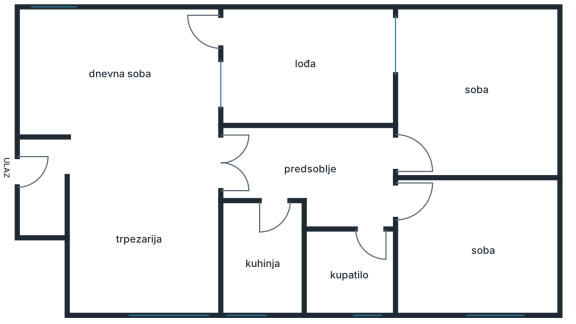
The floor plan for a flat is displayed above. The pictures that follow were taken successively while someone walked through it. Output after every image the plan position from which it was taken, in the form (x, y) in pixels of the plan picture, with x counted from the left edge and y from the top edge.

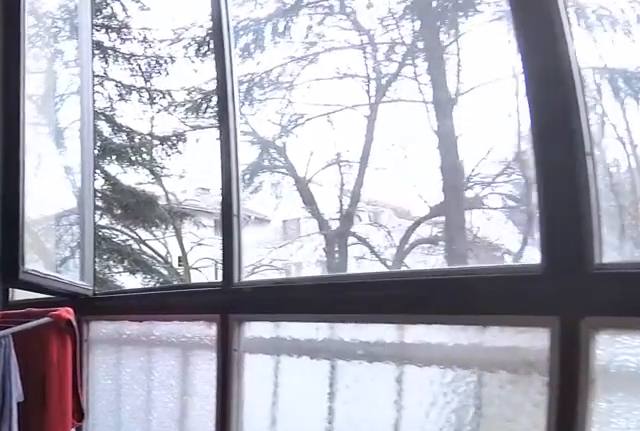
(341, 56)
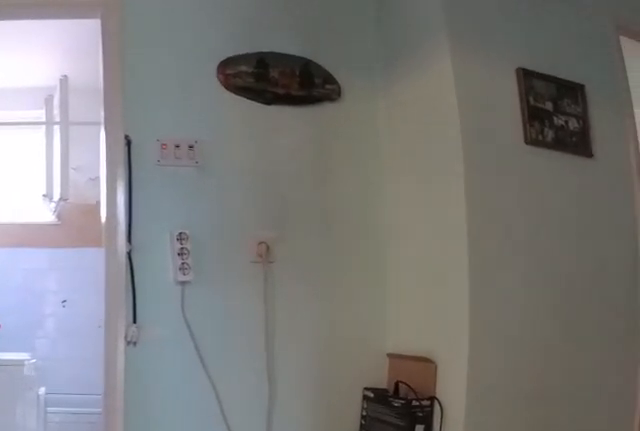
(357, 147)
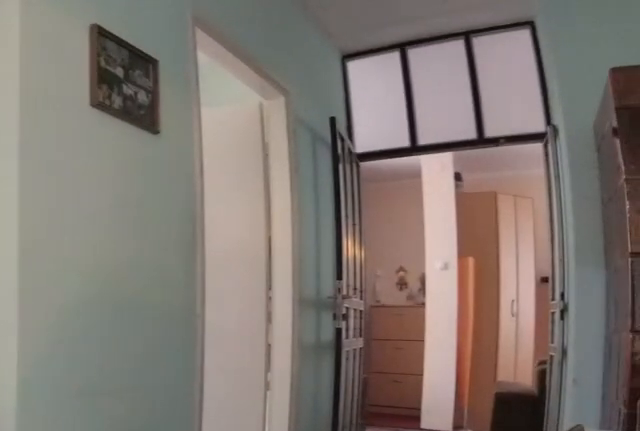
(356, 168)
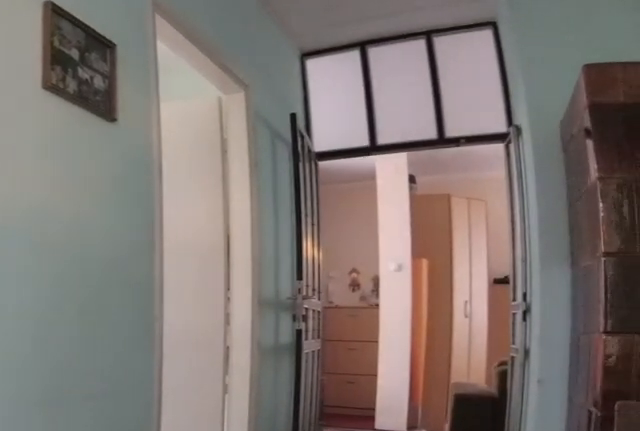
(352, 171)
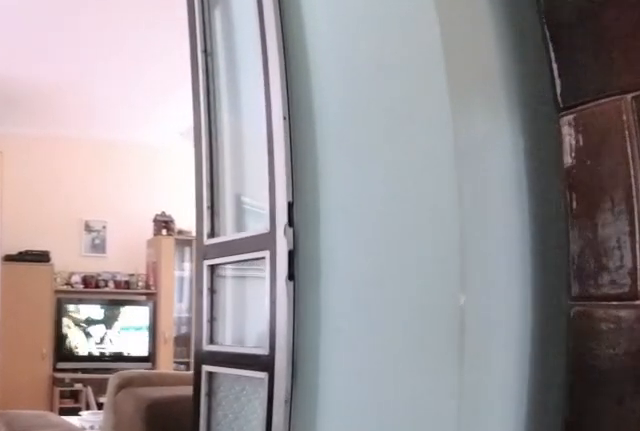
(259, 160)
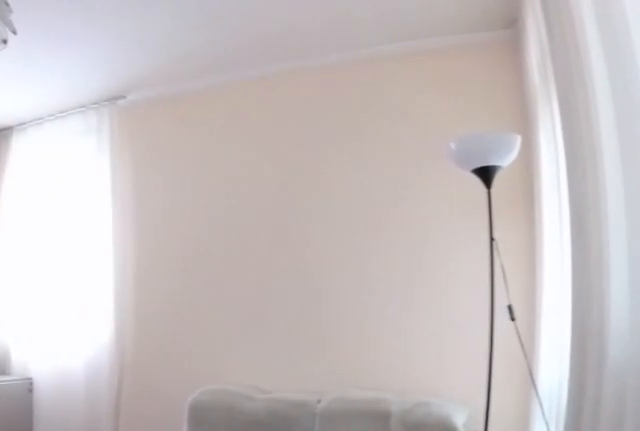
(209, 166)
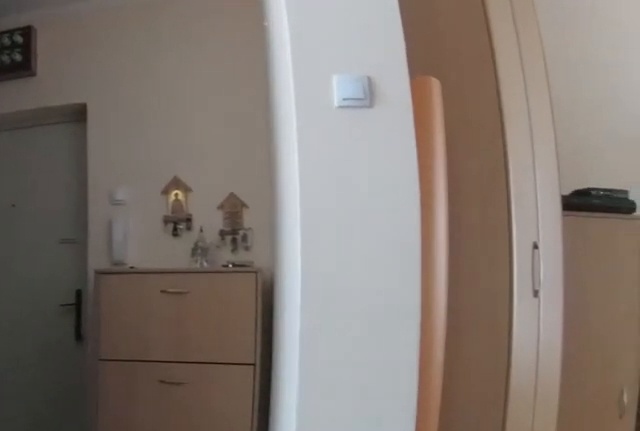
(160, 159)
